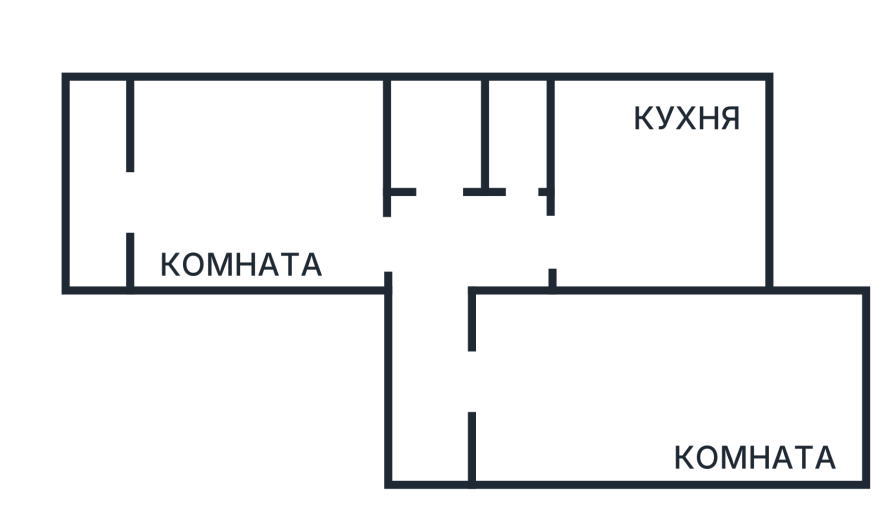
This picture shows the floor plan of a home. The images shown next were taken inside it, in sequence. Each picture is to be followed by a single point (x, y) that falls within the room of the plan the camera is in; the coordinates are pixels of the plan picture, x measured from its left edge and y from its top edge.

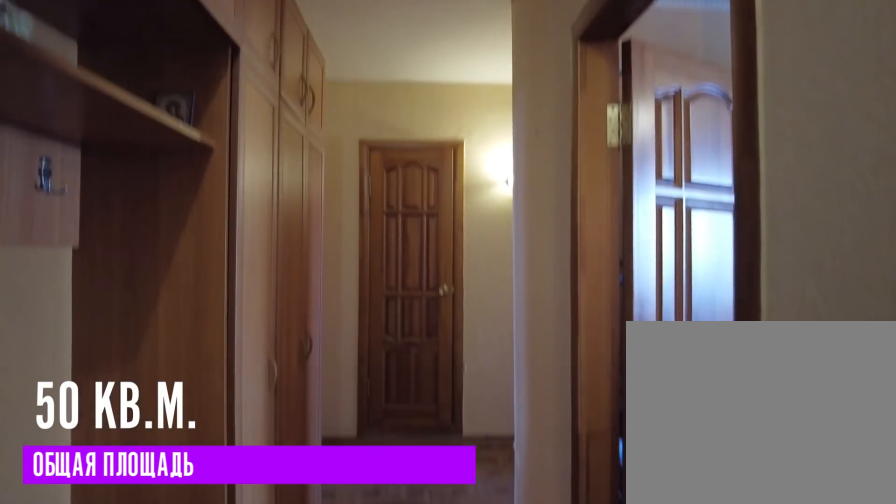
(441, 445)
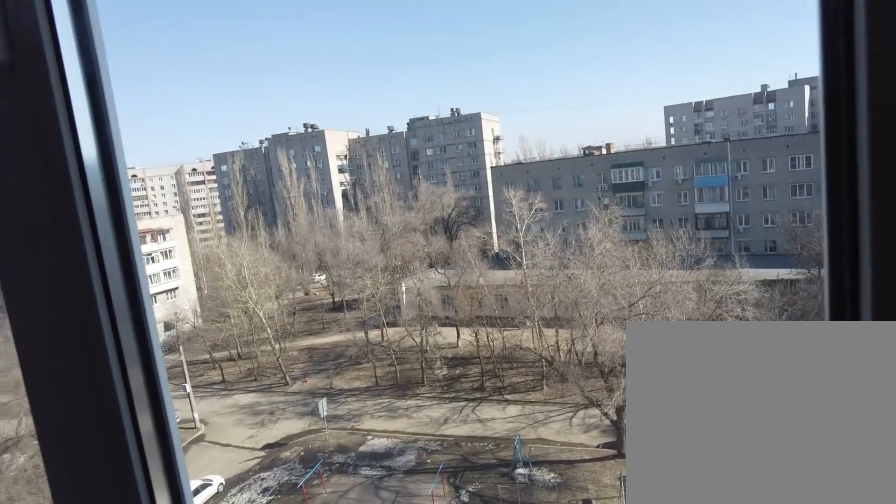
(585, 421)
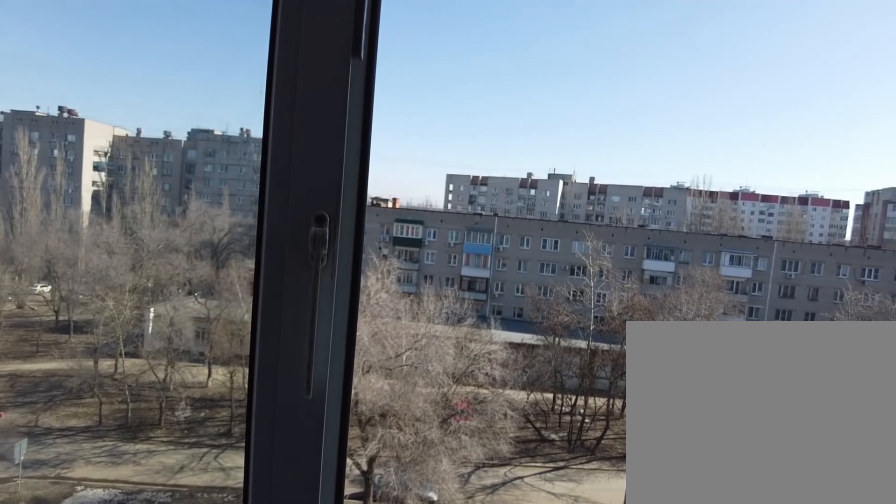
(585, 421)
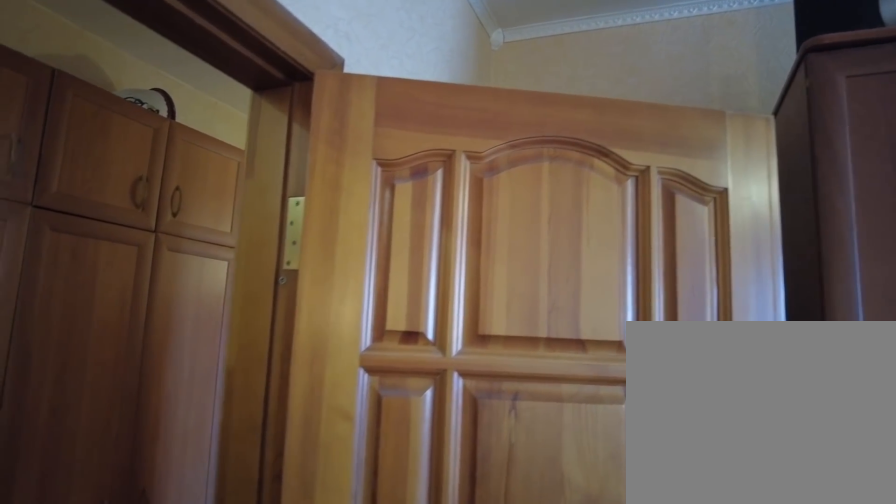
(478, 398)
